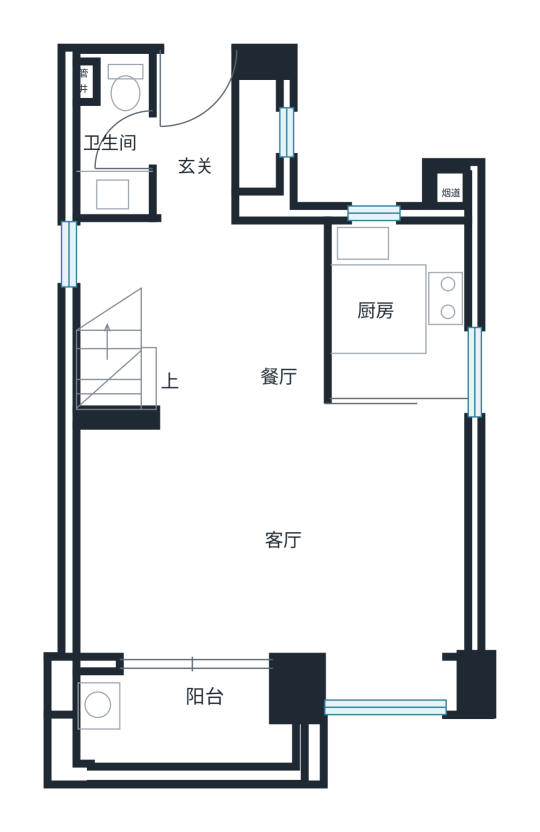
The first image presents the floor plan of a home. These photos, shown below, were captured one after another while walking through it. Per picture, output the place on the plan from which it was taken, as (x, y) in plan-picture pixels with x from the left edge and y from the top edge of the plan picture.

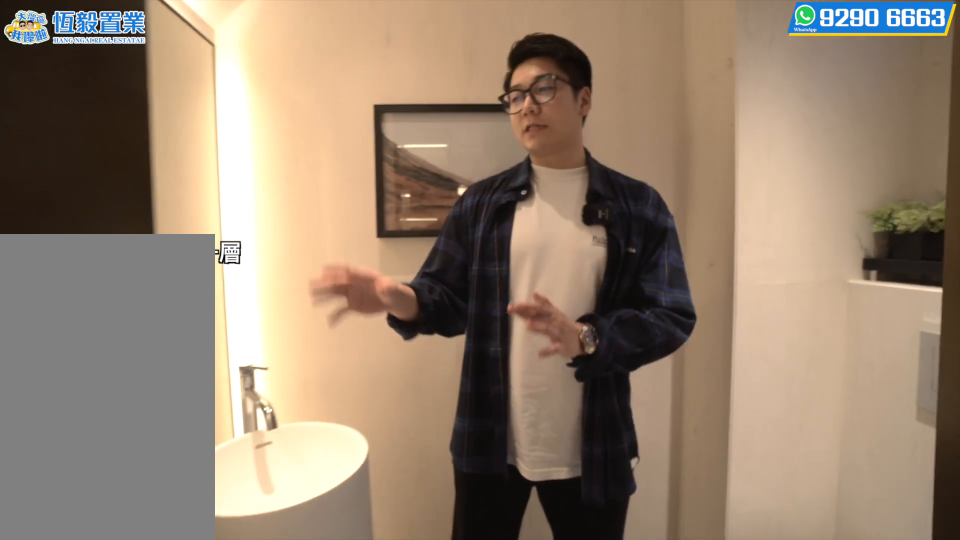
(119, 142)
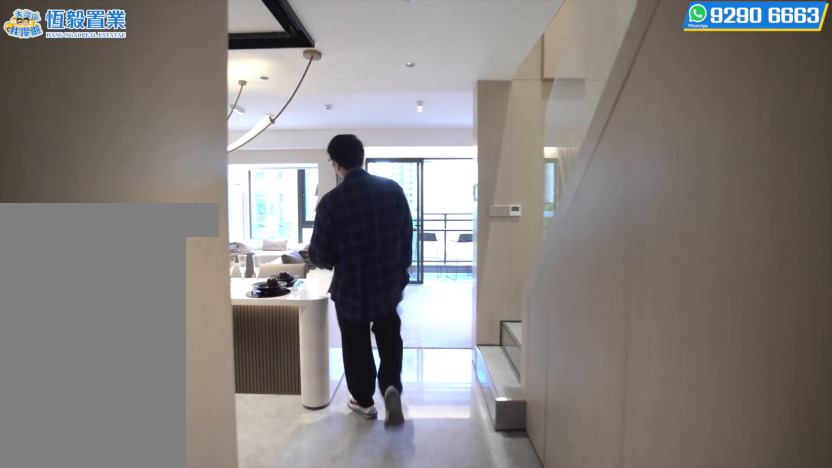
(192, 295)
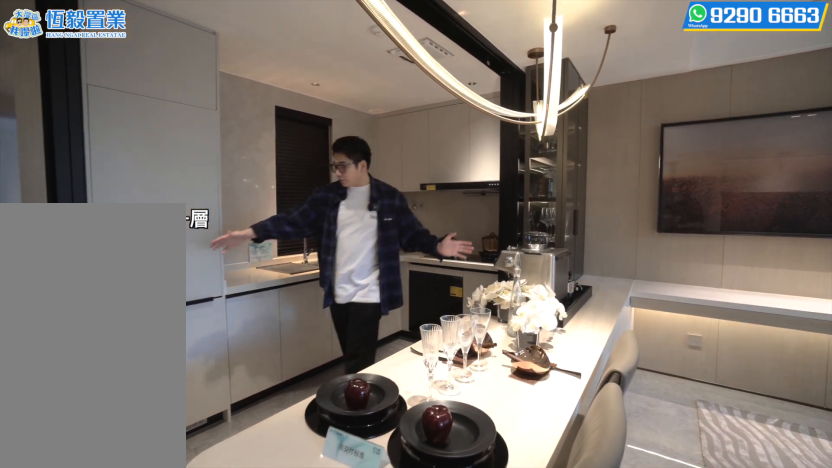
(313, 326)
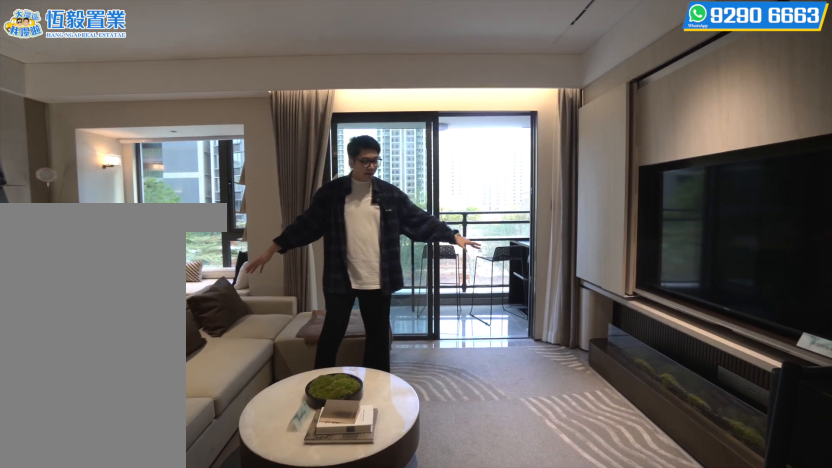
(243, 564)
